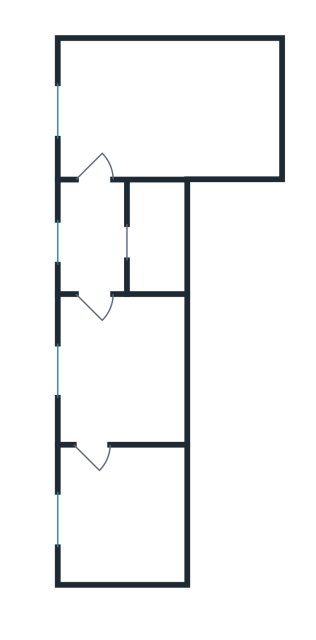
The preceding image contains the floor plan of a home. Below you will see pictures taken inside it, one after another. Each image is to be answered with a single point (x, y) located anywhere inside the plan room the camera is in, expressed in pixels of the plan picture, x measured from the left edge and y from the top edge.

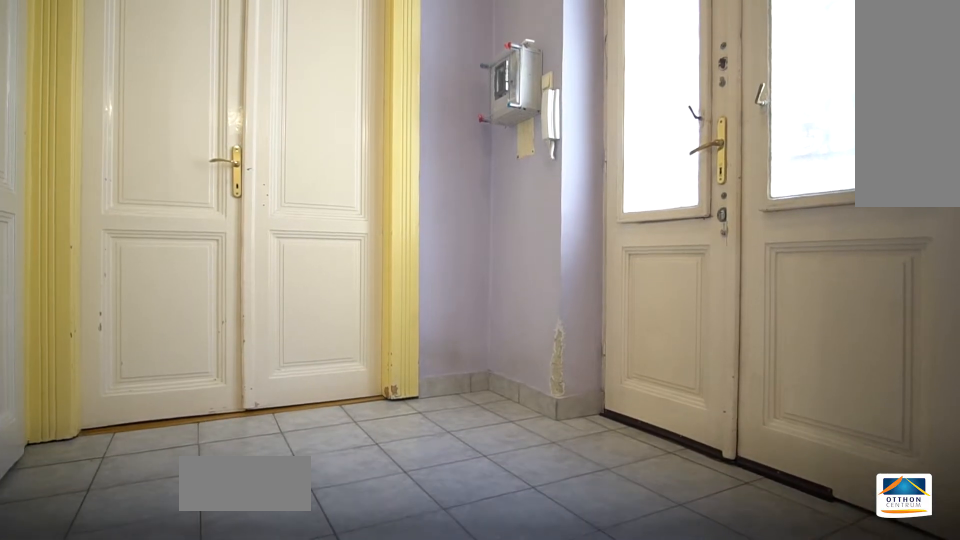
(96, 238)
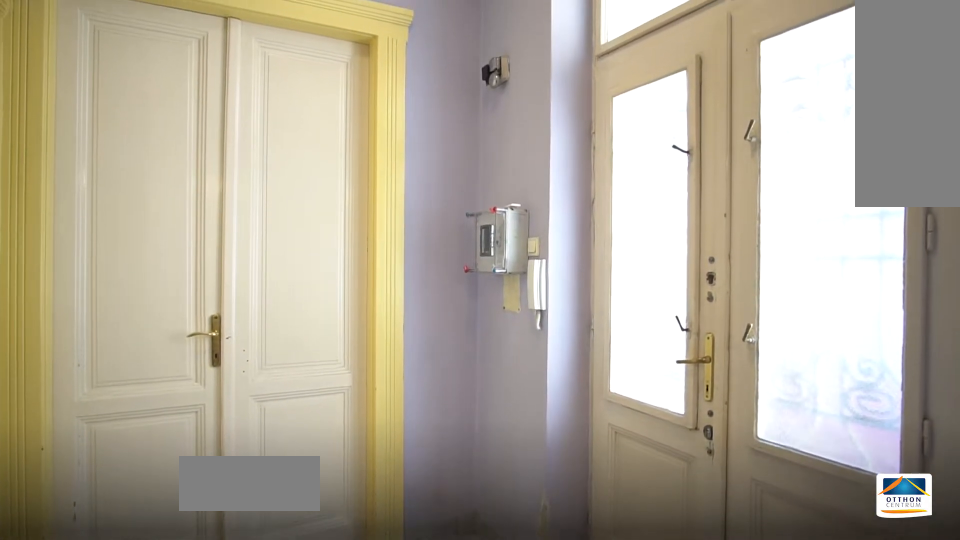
(96, 238)
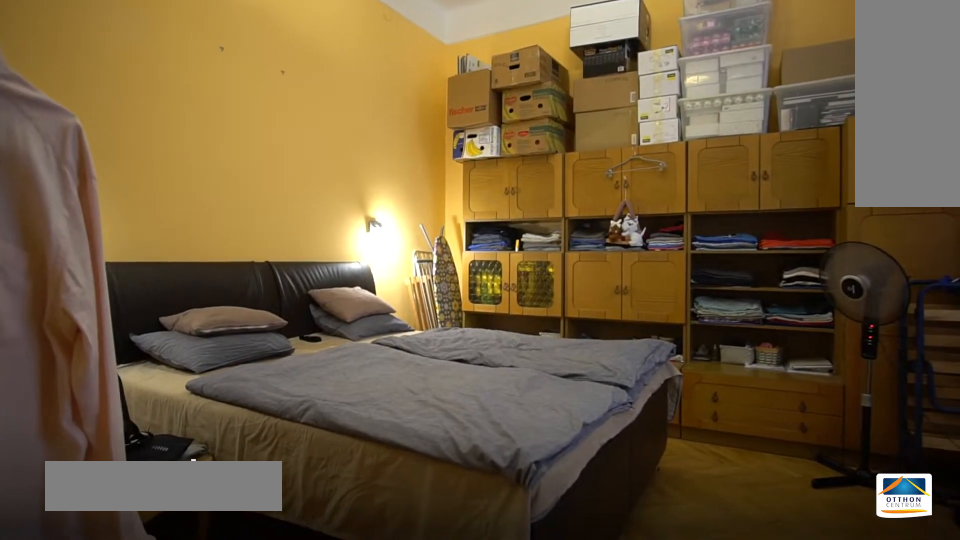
(132, 514)
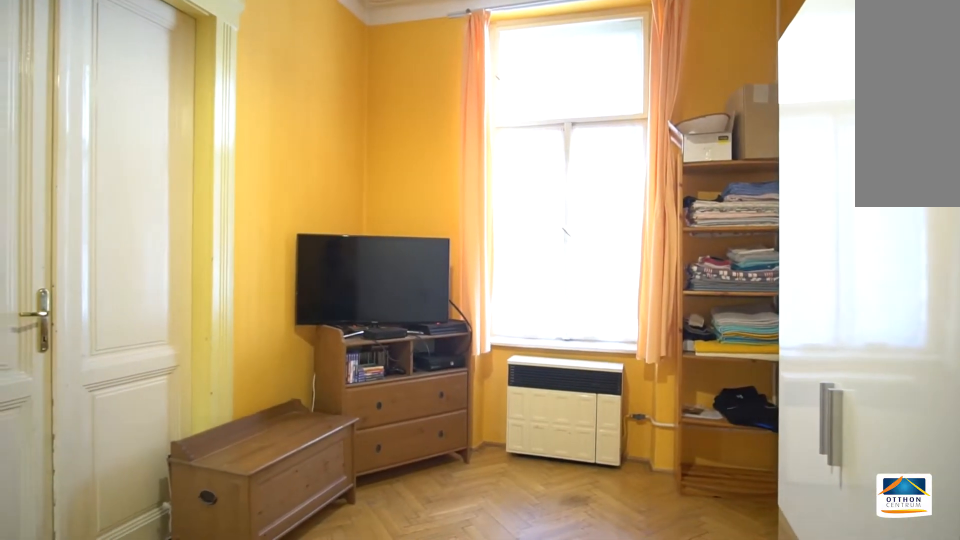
(131, 371)
